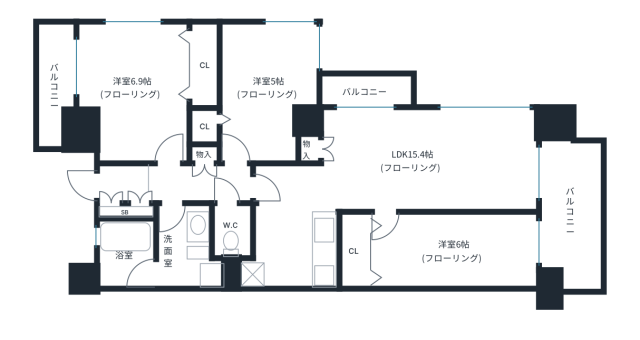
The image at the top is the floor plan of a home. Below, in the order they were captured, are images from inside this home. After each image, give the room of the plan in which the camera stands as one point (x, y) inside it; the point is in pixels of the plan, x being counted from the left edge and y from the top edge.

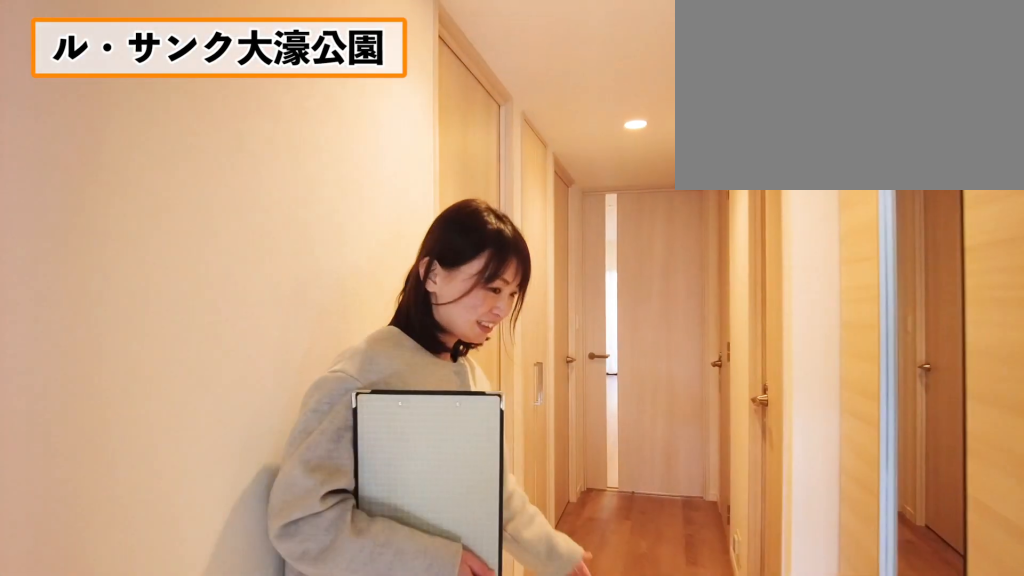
(116, 186)
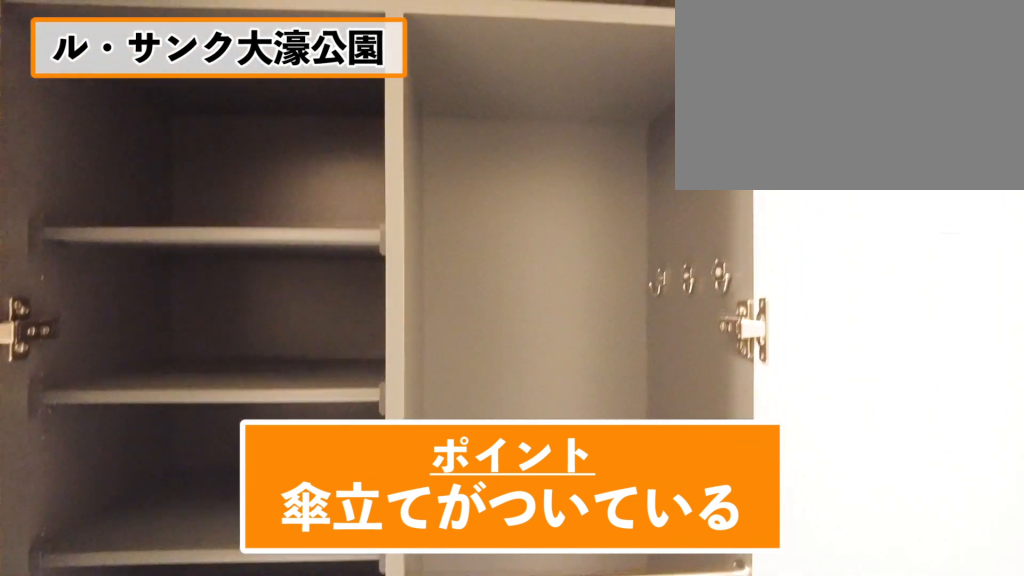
(116, 186)
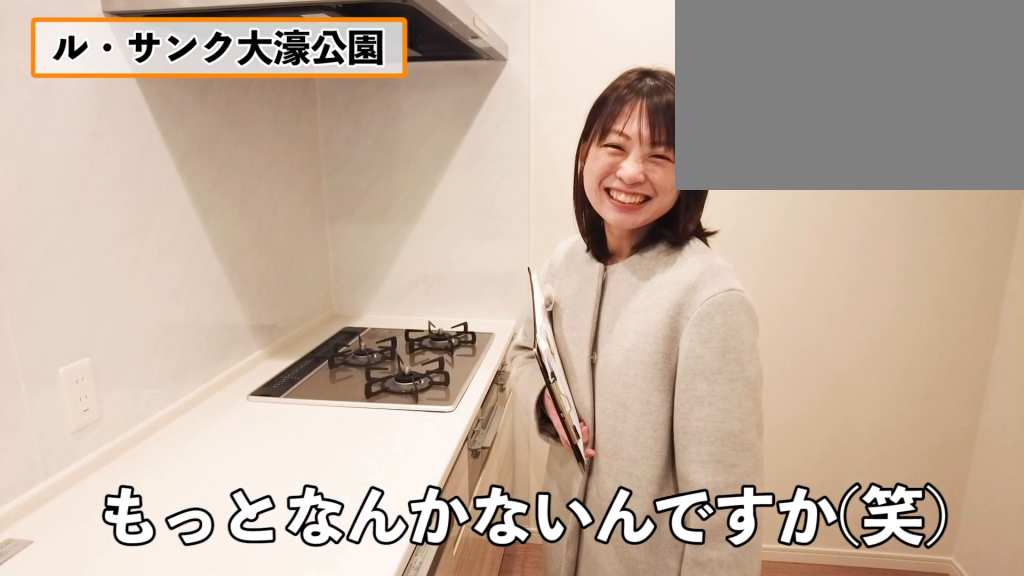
(291, 256)
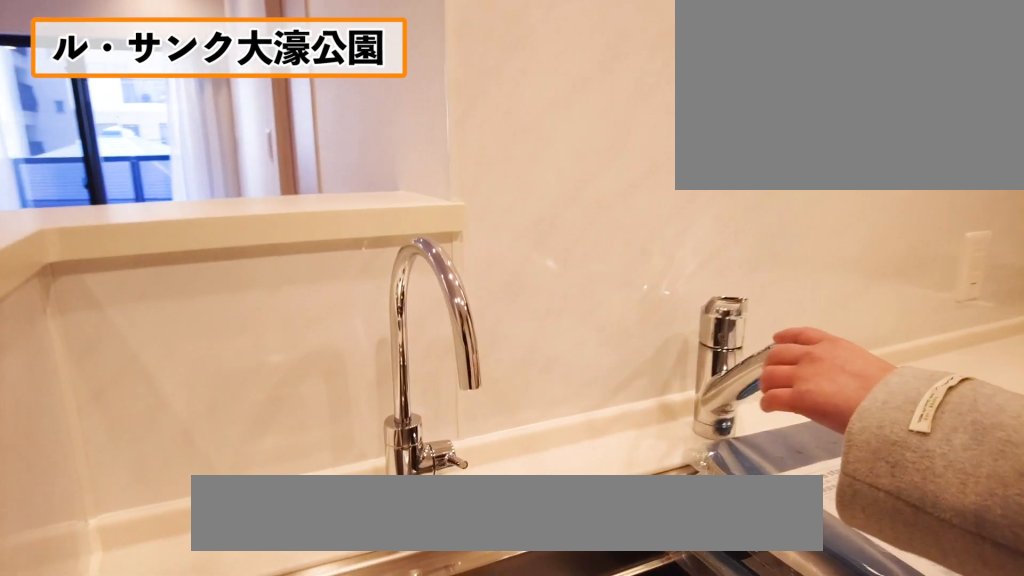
(291, 256)
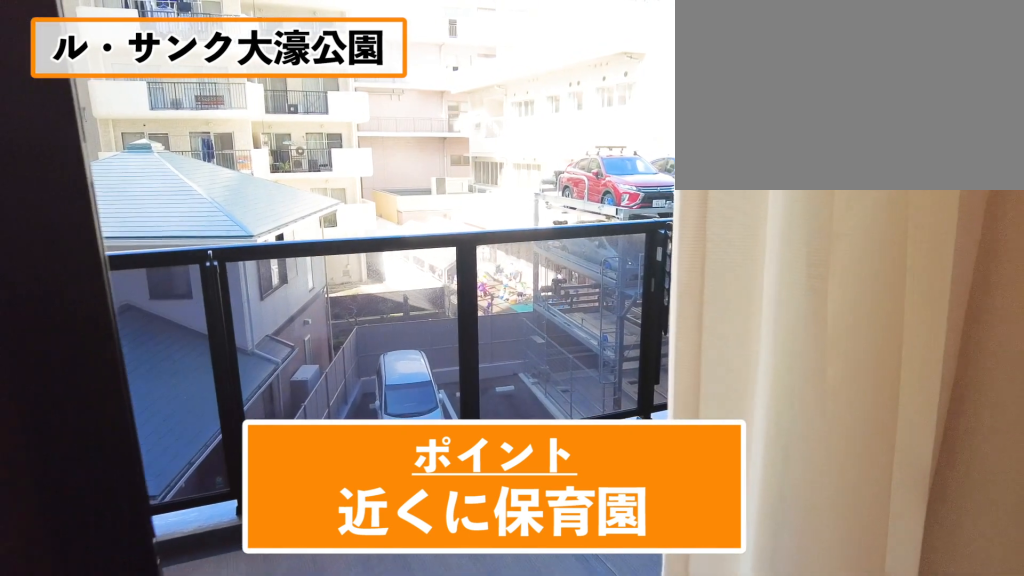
(370, 89)
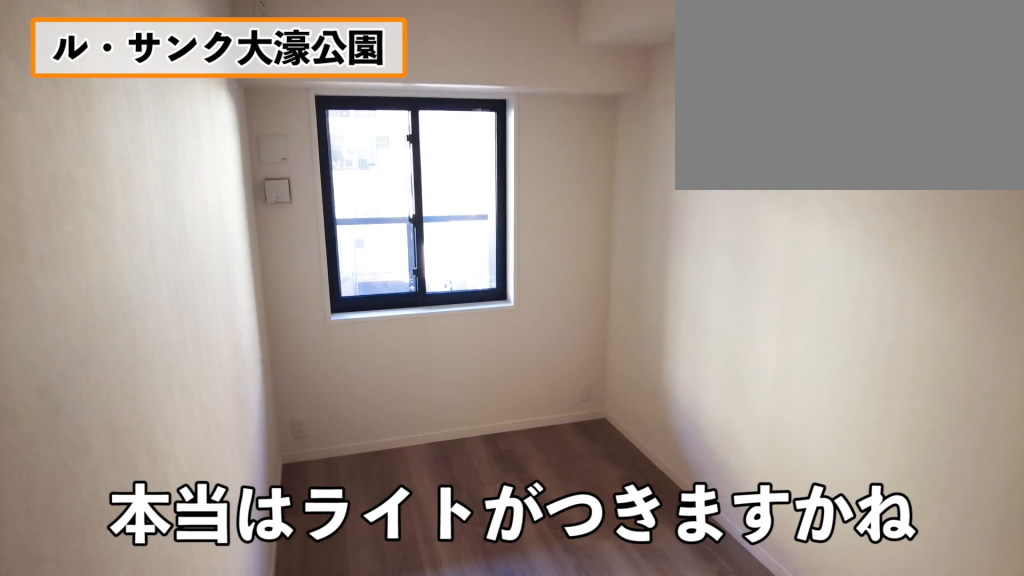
(454, 250)
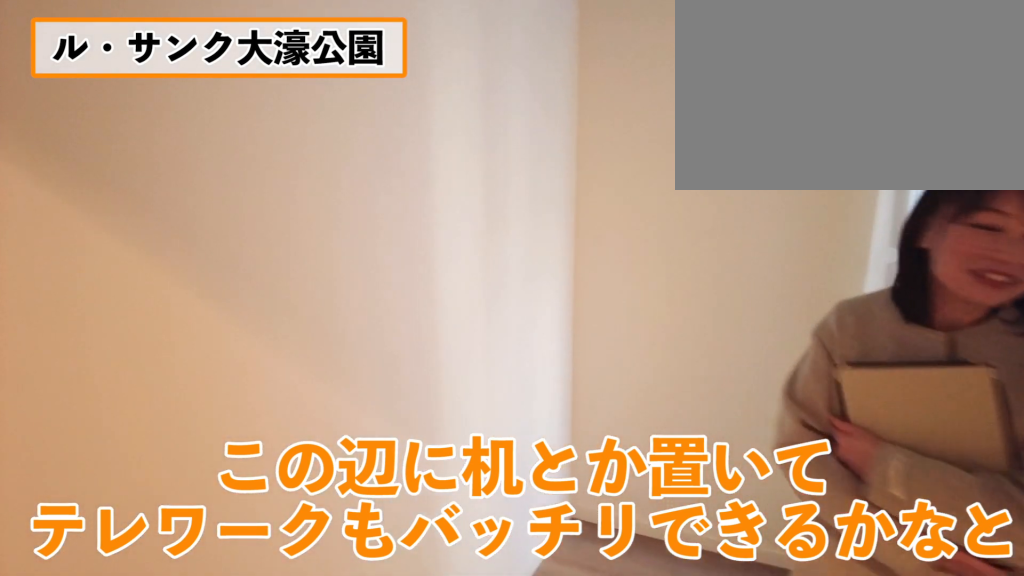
(267, 89)
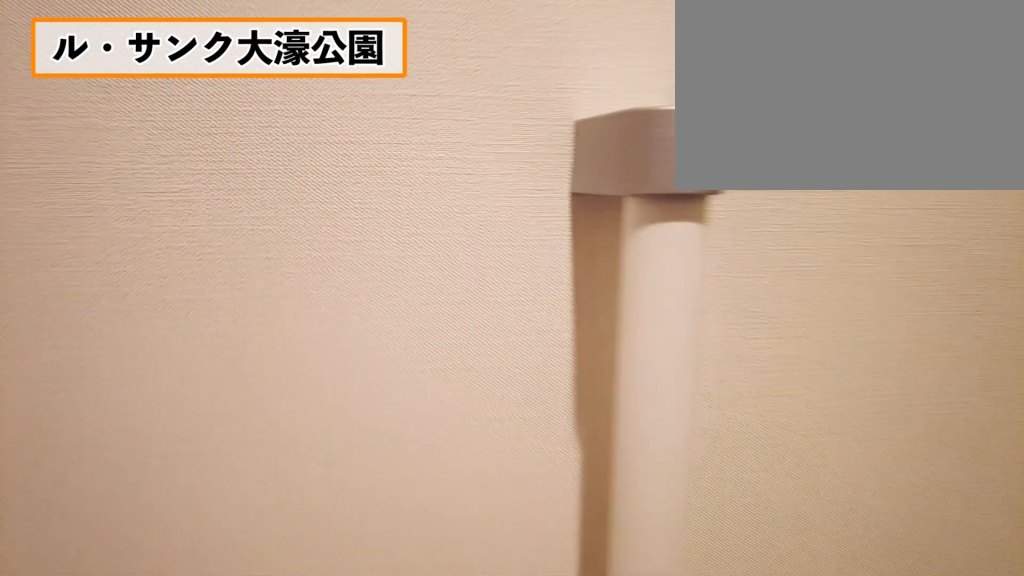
(234, 235)
